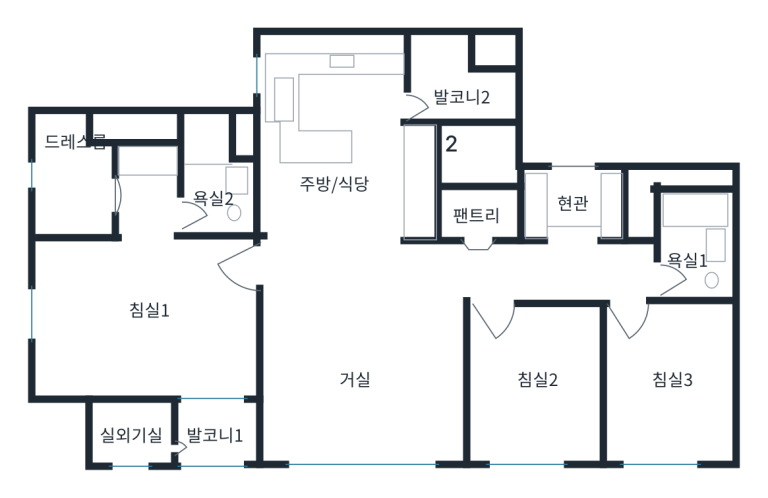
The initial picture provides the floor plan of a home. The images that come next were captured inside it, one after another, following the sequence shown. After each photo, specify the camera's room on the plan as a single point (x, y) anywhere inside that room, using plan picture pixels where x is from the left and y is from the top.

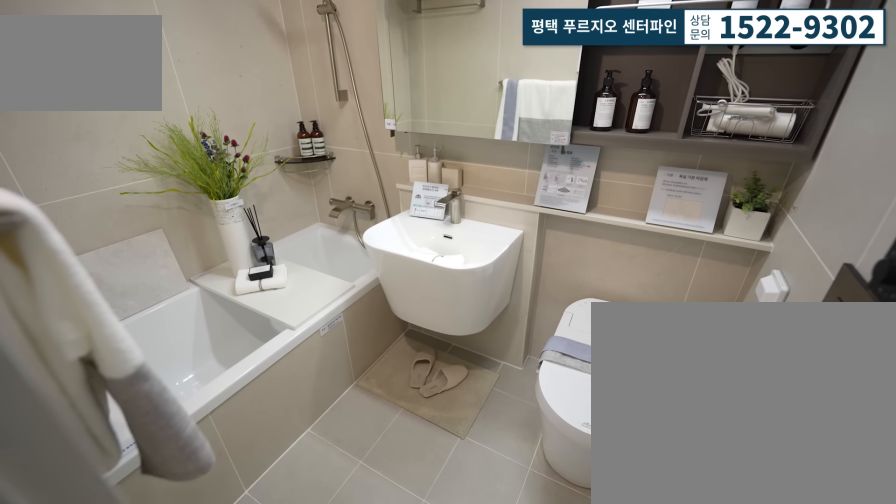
(710, 278)
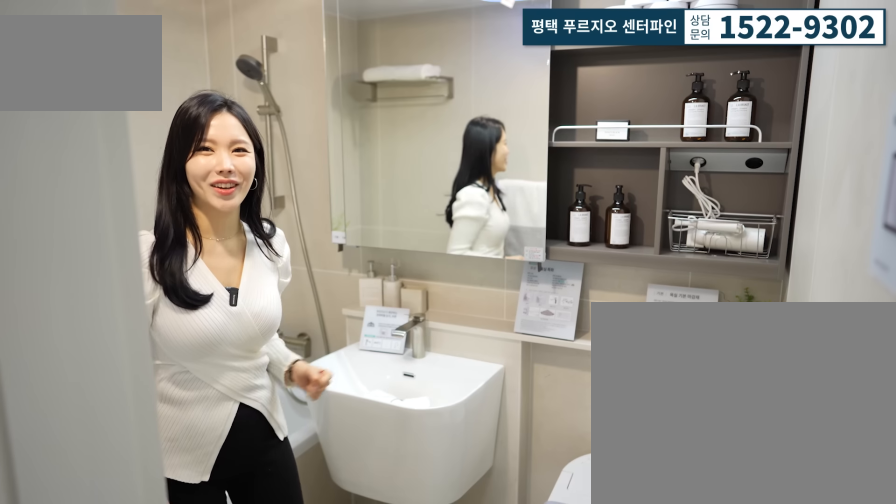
(685, 255)
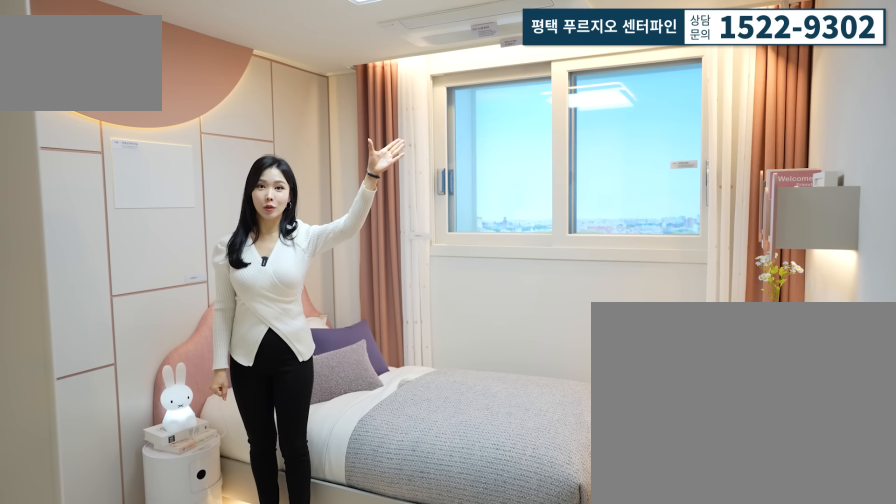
(677, 377)
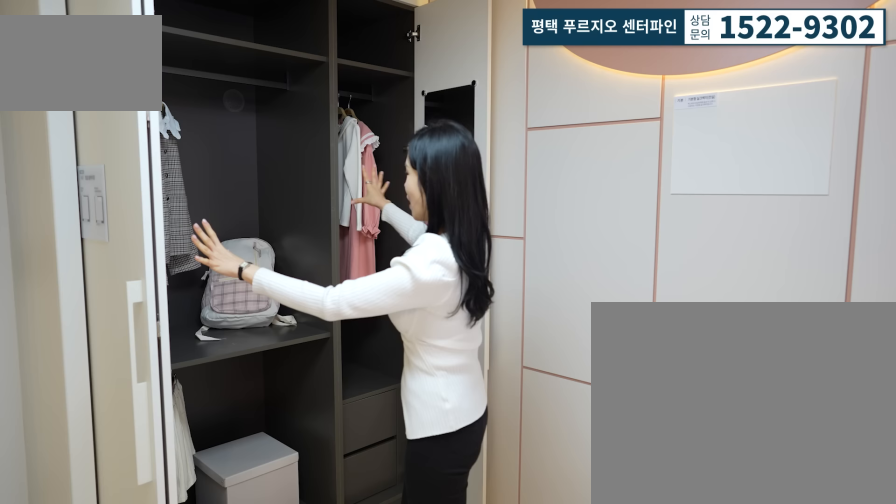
(677, 377)
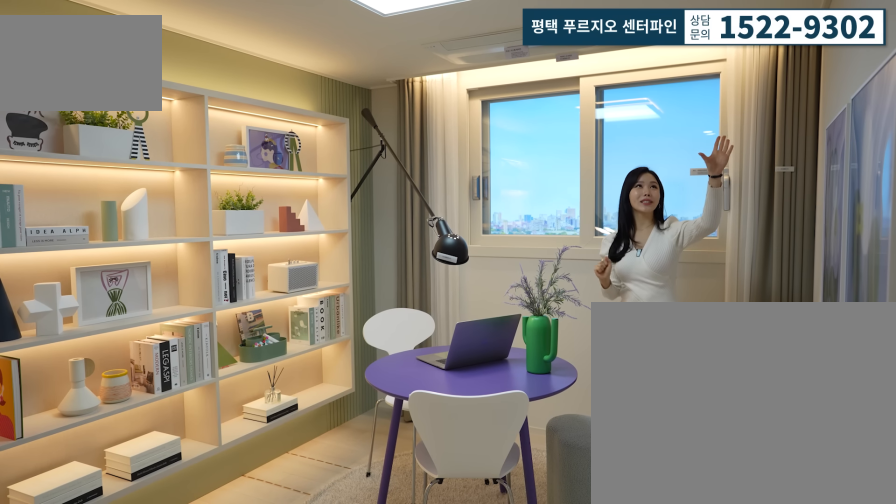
(532, 377)
